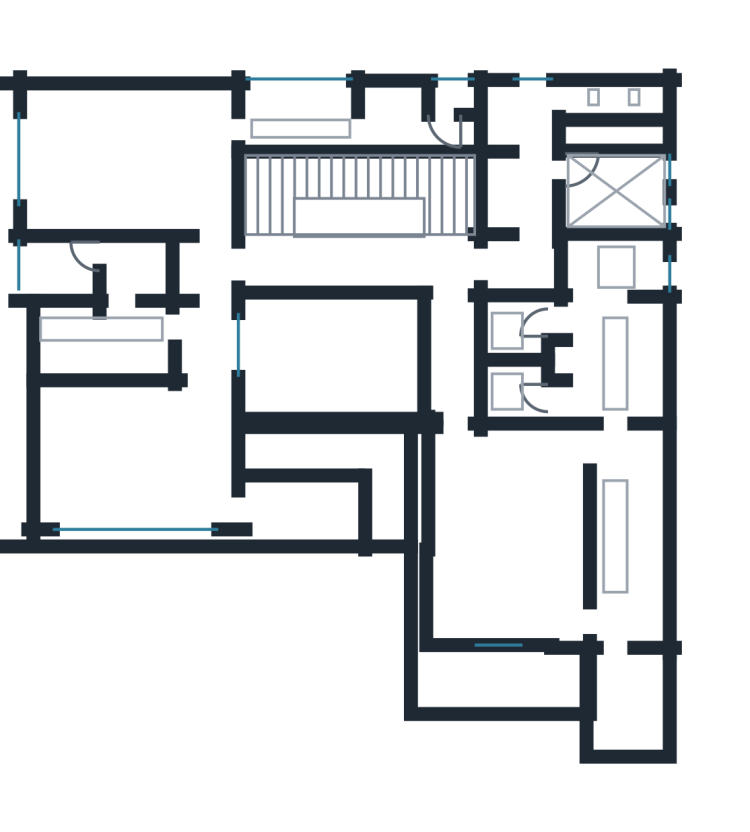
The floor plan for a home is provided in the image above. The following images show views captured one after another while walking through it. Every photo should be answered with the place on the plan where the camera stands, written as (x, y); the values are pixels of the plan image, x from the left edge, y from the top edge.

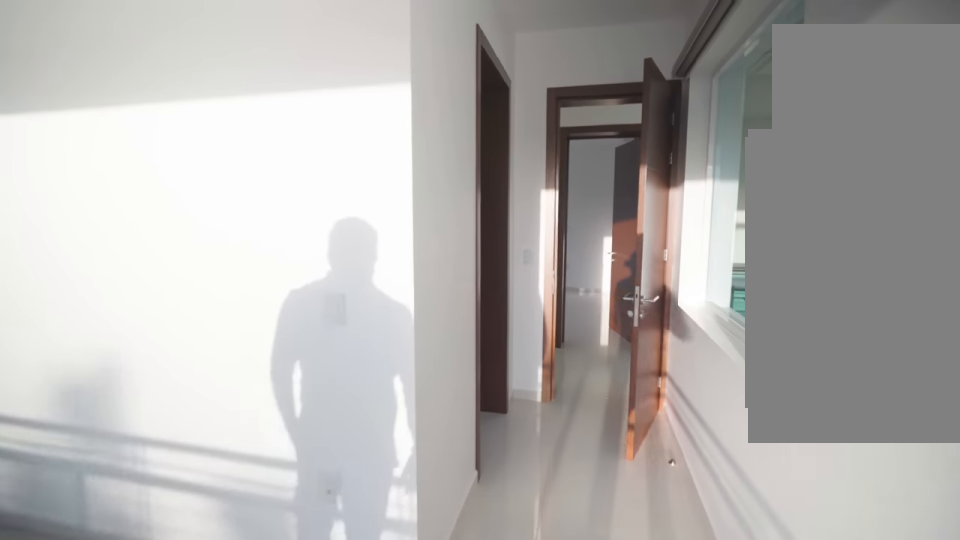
(205, 395)
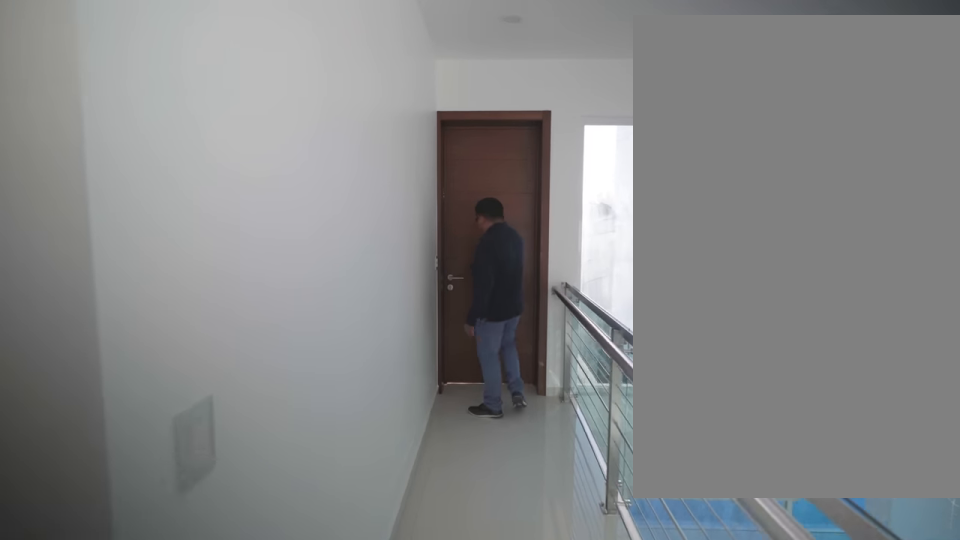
(452, 380)
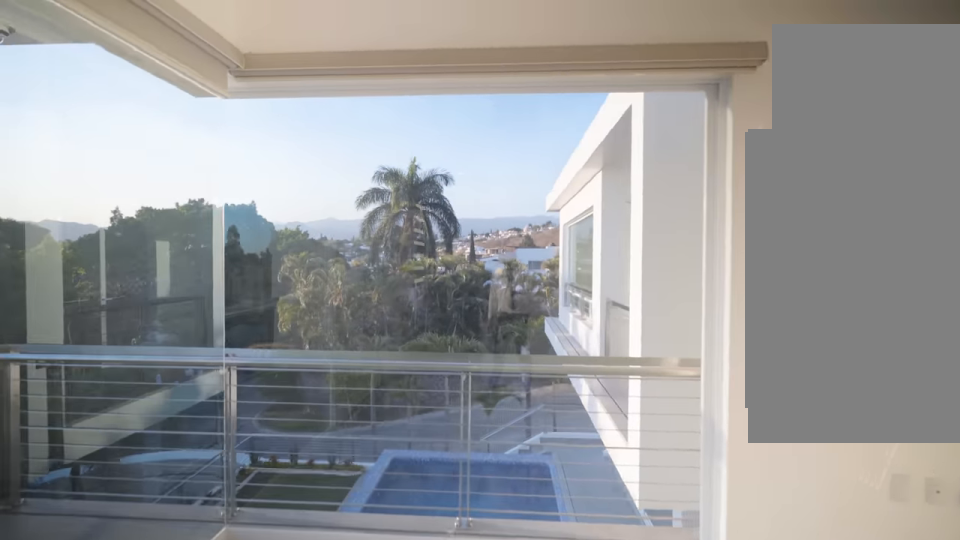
(477, 594)
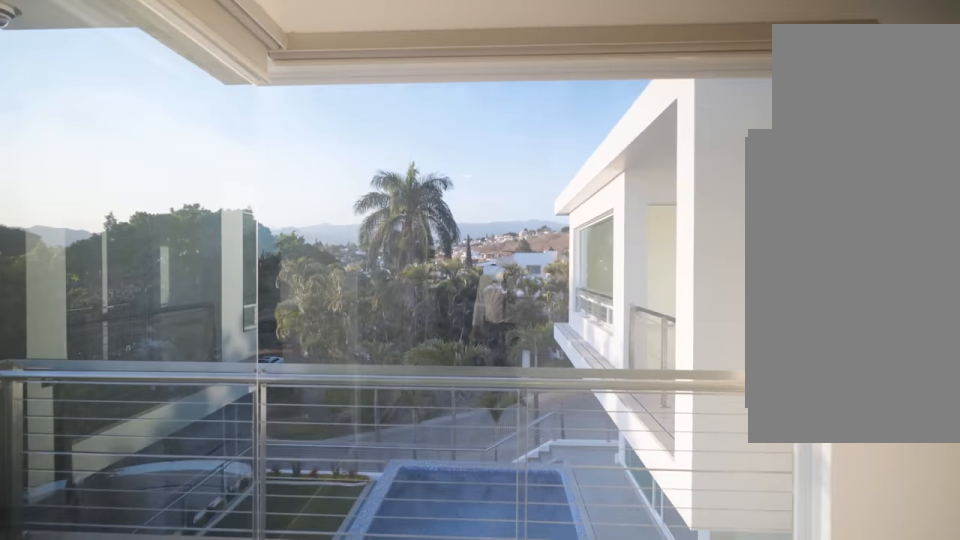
(477, 594)
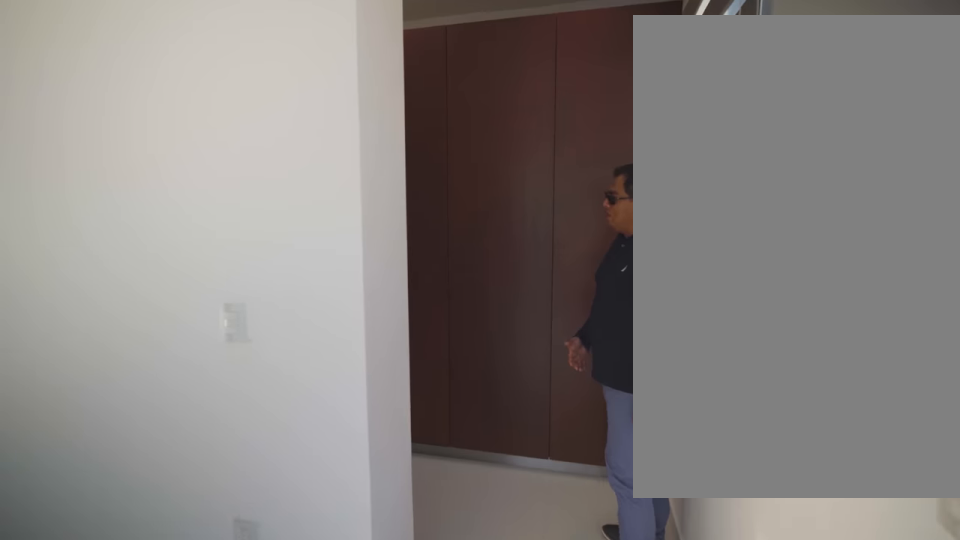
(549, 616)
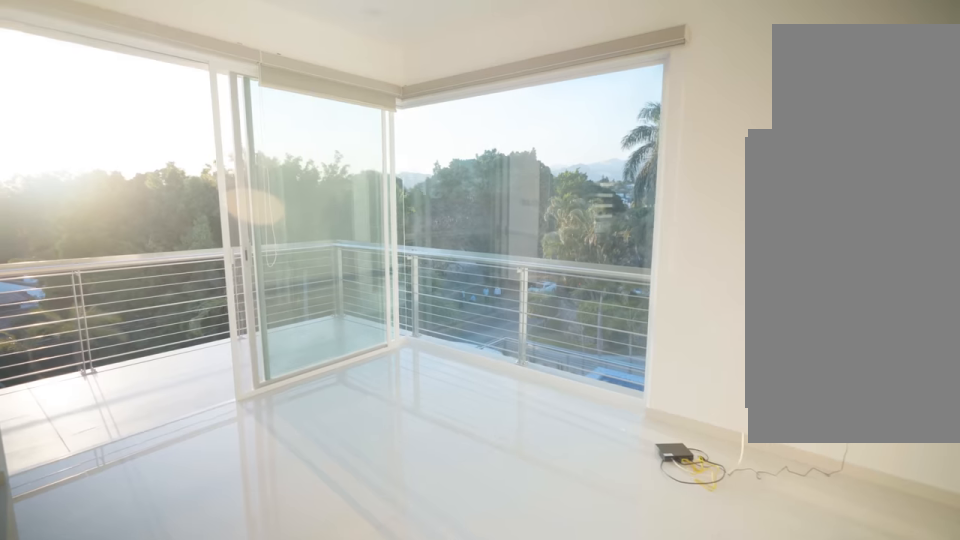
(538, 498)
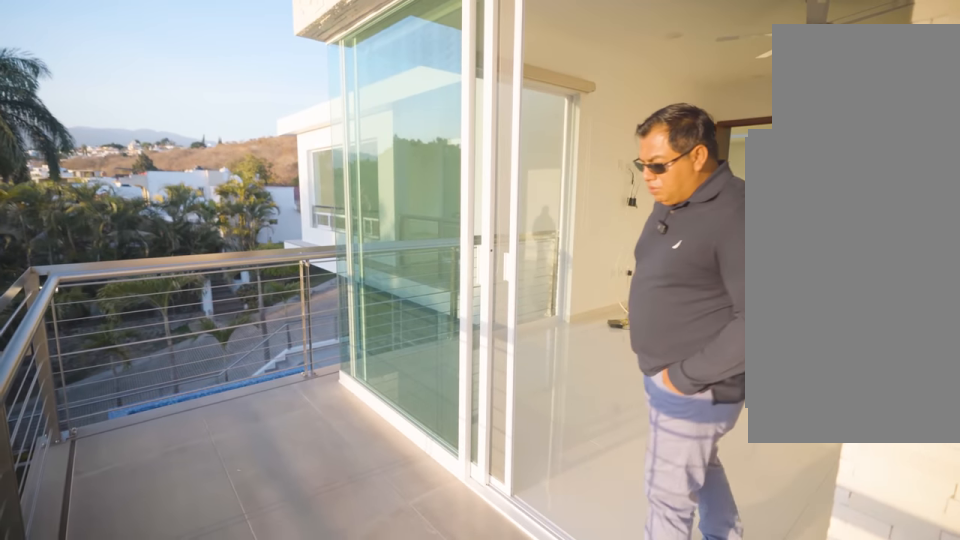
(531, 675)
